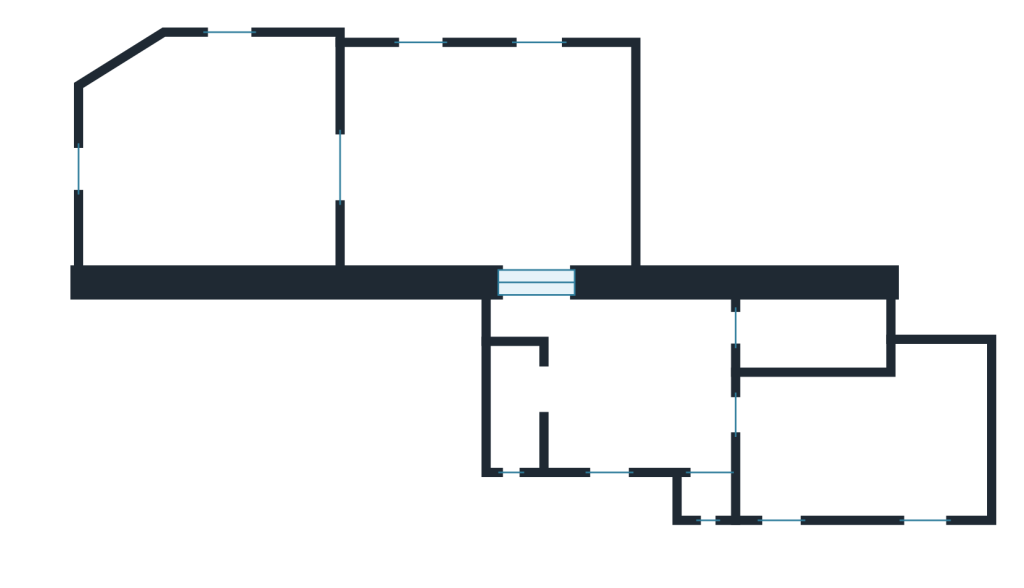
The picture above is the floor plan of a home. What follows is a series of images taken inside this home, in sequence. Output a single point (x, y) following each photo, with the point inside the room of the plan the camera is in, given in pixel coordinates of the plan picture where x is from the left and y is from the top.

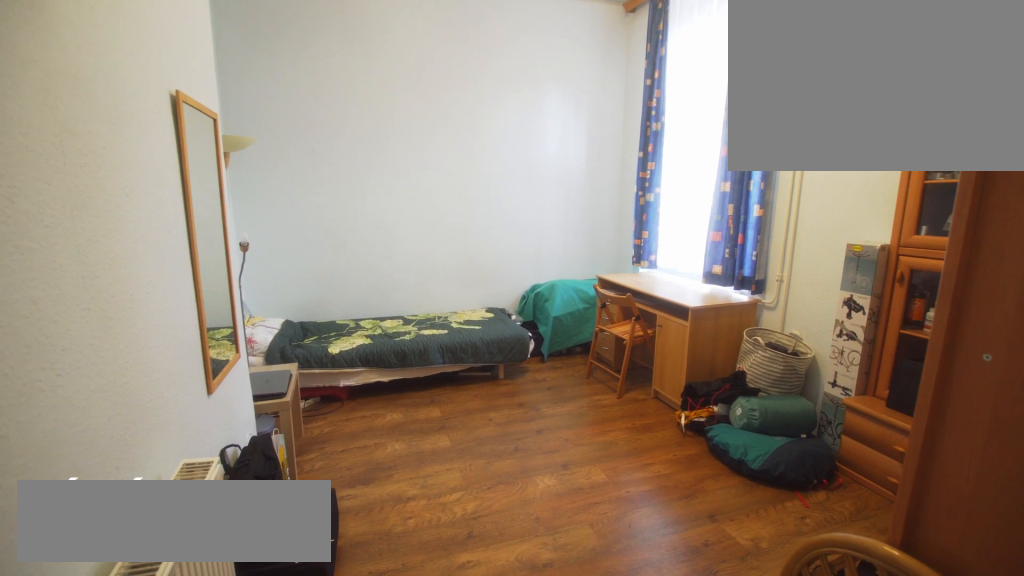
(877, 453)
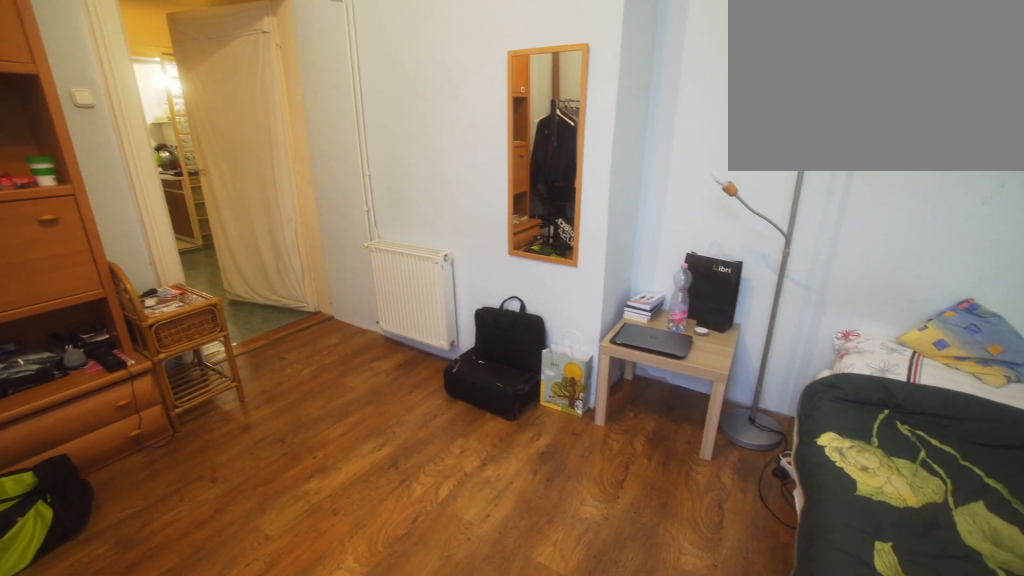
(878, 453)
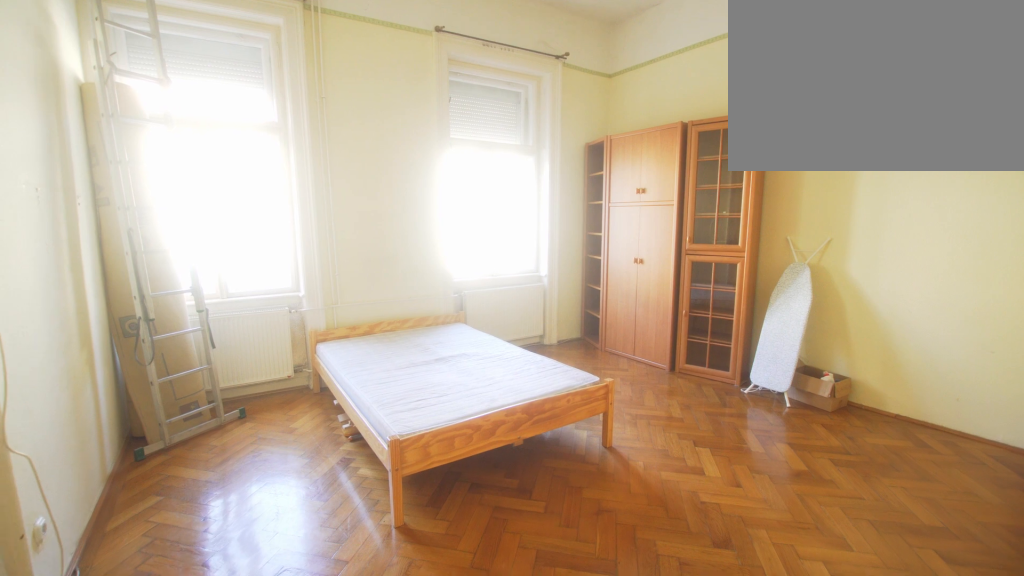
(493, 166)
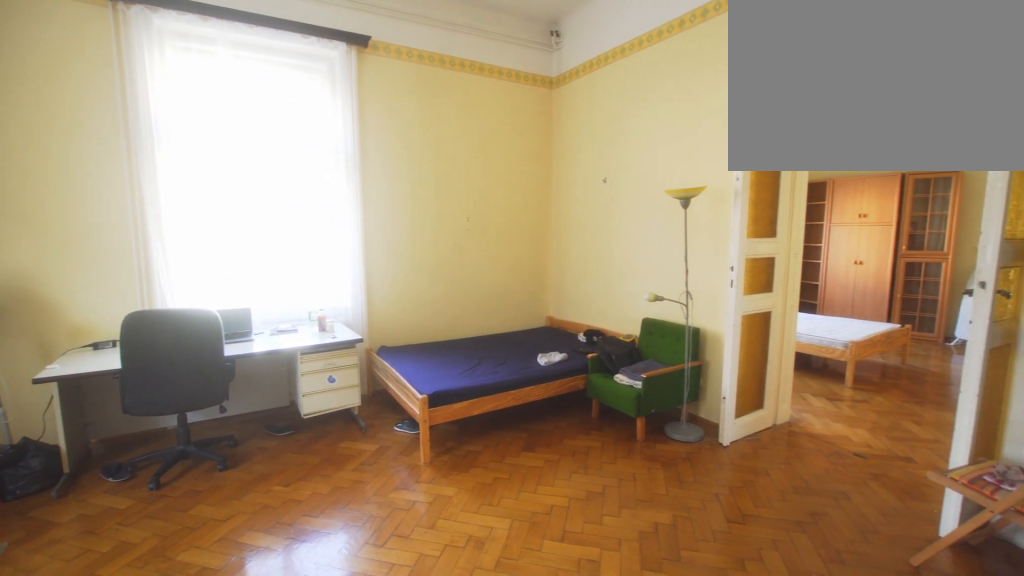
(212, 166)
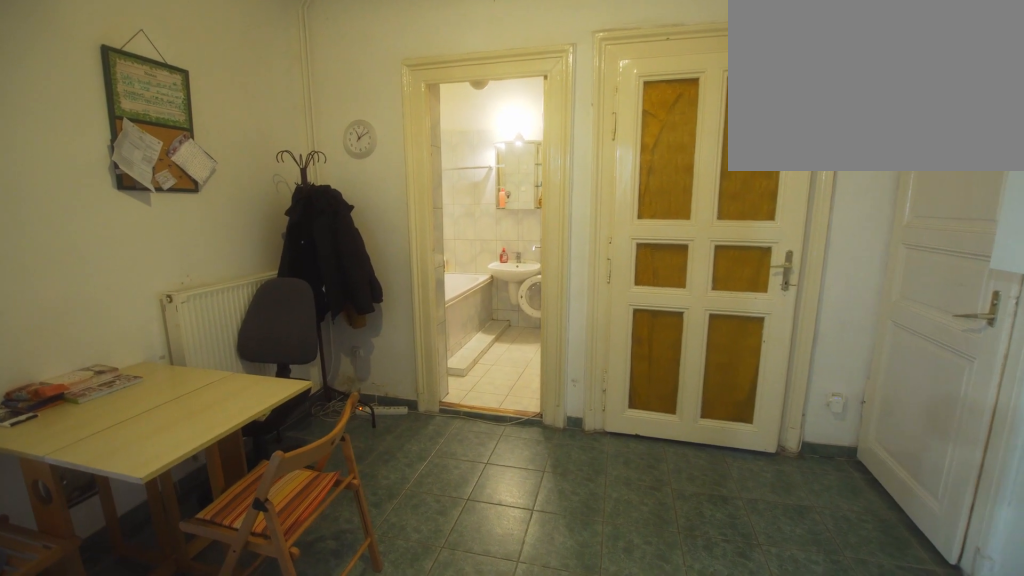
(614, 390)
